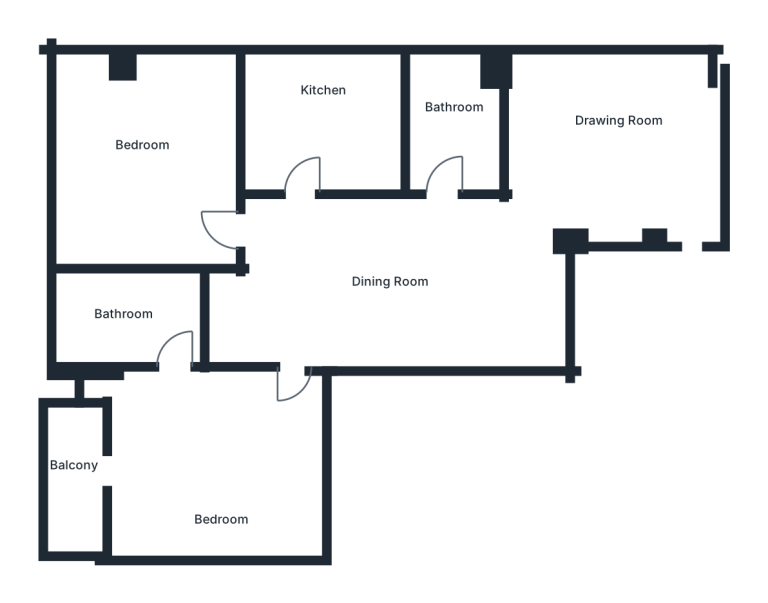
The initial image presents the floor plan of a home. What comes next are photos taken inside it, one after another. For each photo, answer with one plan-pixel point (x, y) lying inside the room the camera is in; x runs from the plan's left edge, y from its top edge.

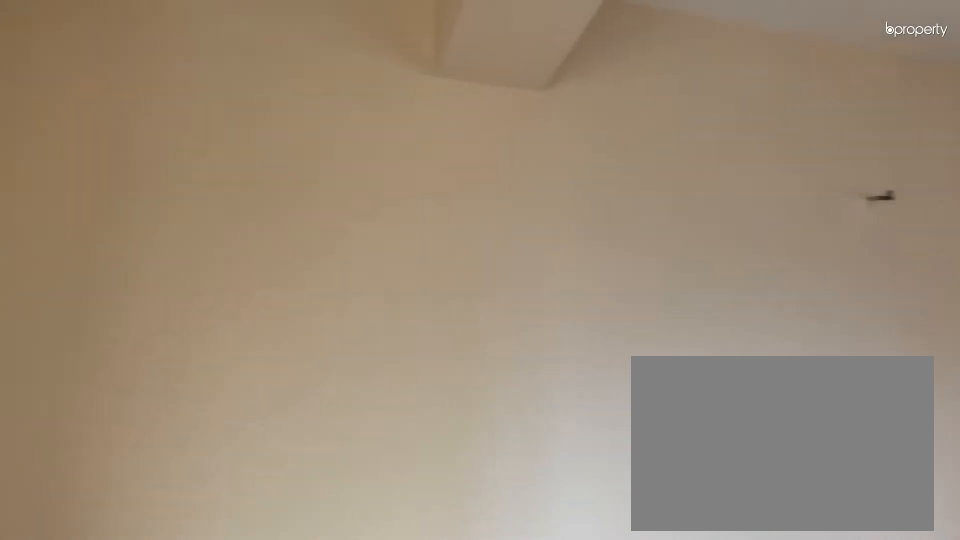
(392, 270)
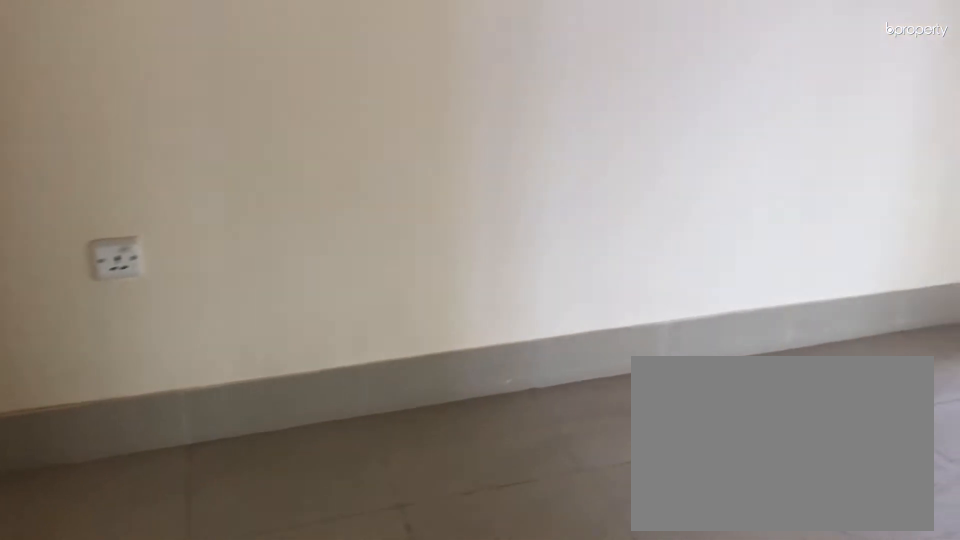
(392, 270)
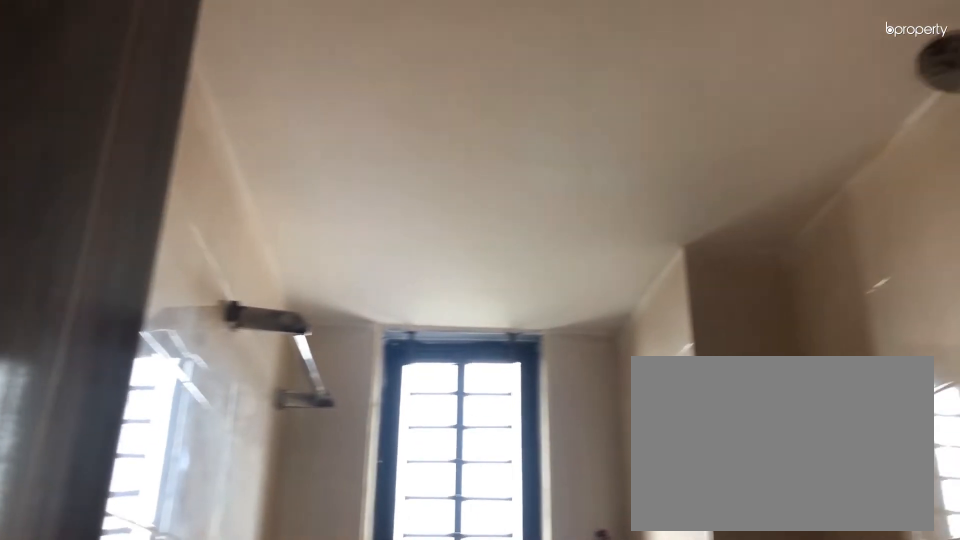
(462, 107)
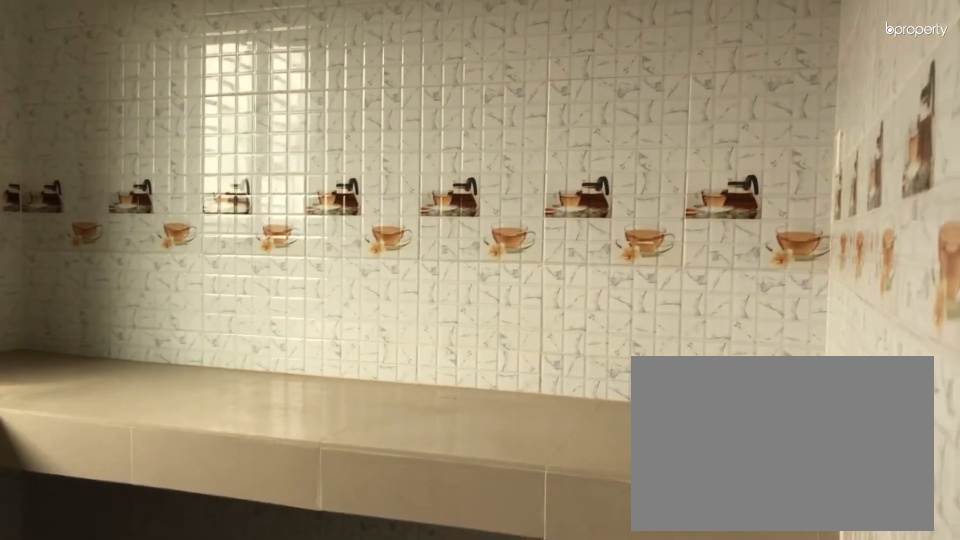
(327, 119)
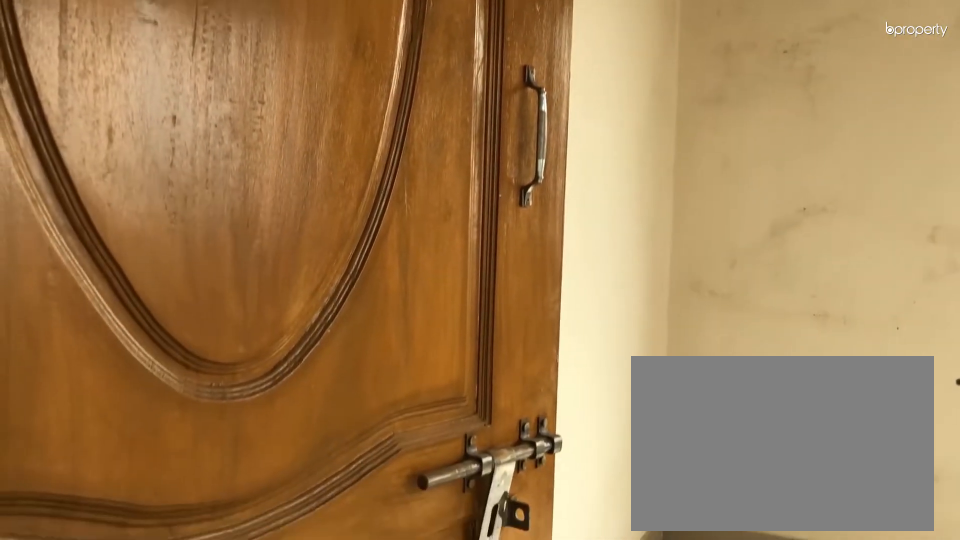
(149, 162)
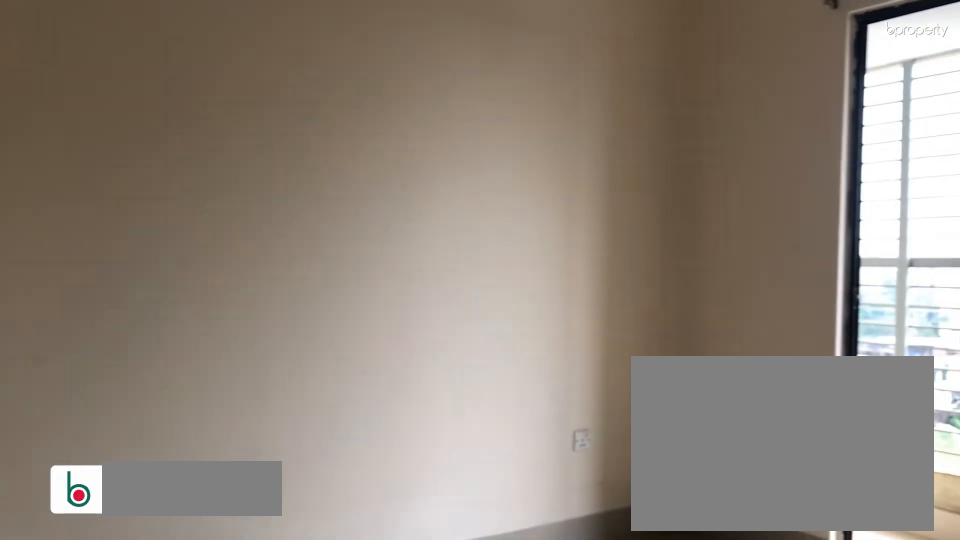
(218, 467)
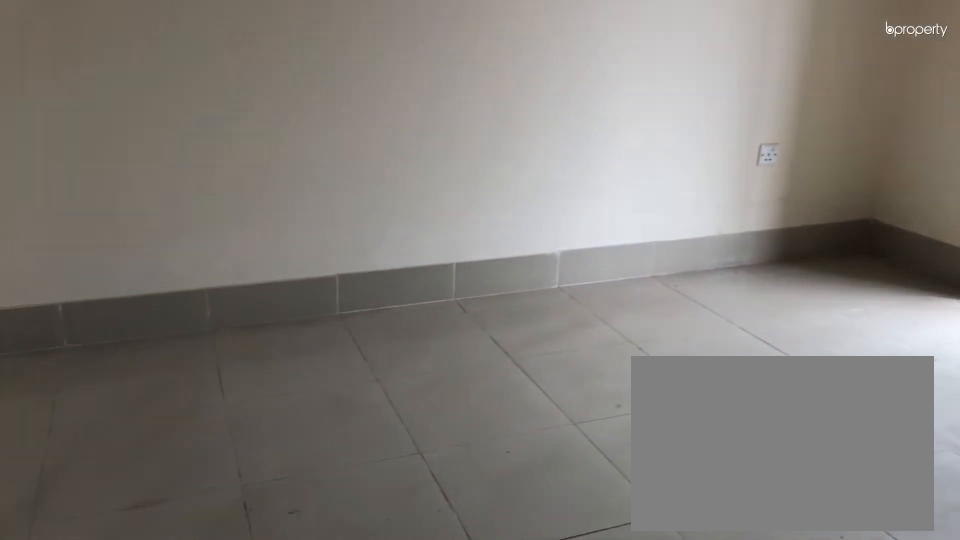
(218, 467)
